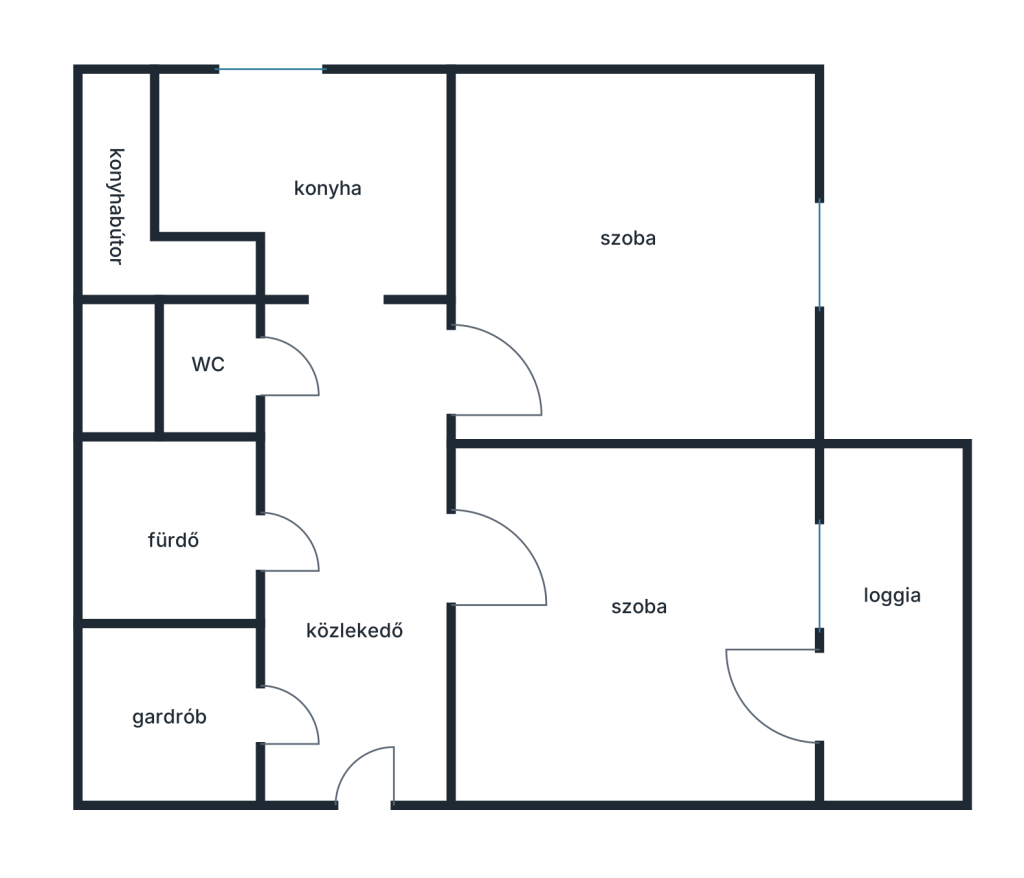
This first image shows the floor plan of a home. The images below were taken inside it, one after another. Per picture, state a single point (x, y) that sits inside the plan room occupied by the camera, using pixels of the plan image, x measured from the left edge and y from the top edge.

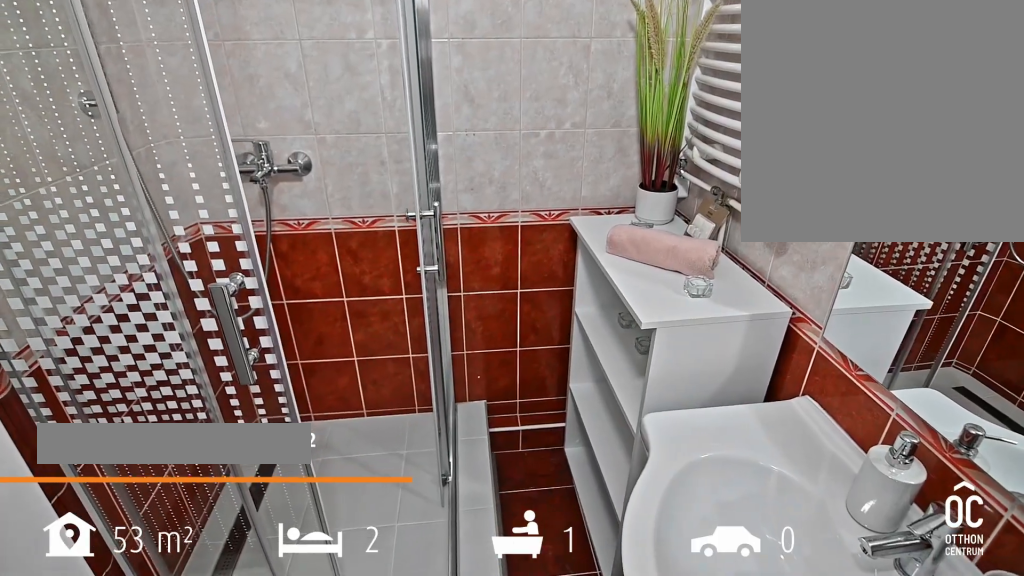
(171, 537)
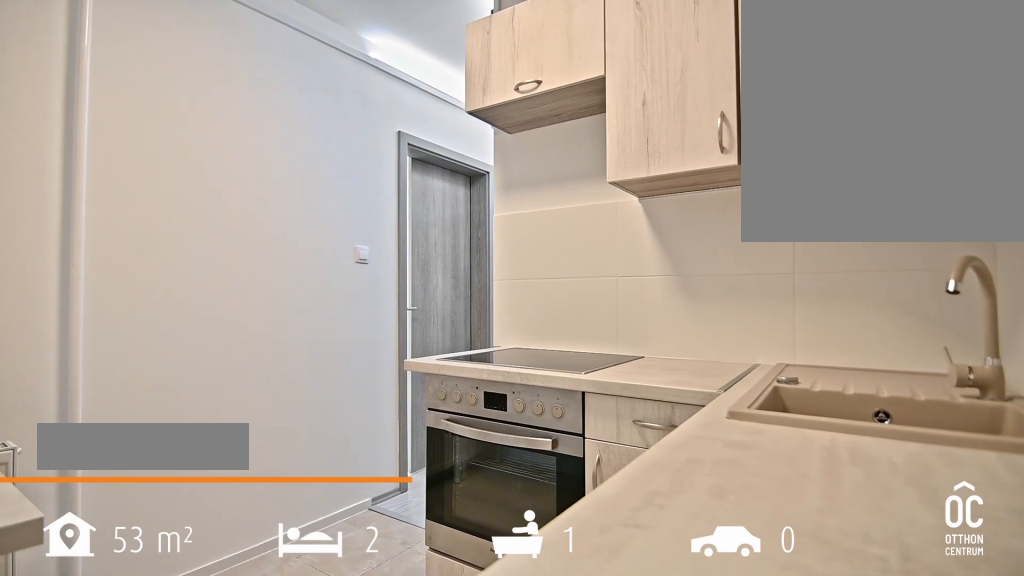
(272, 191)
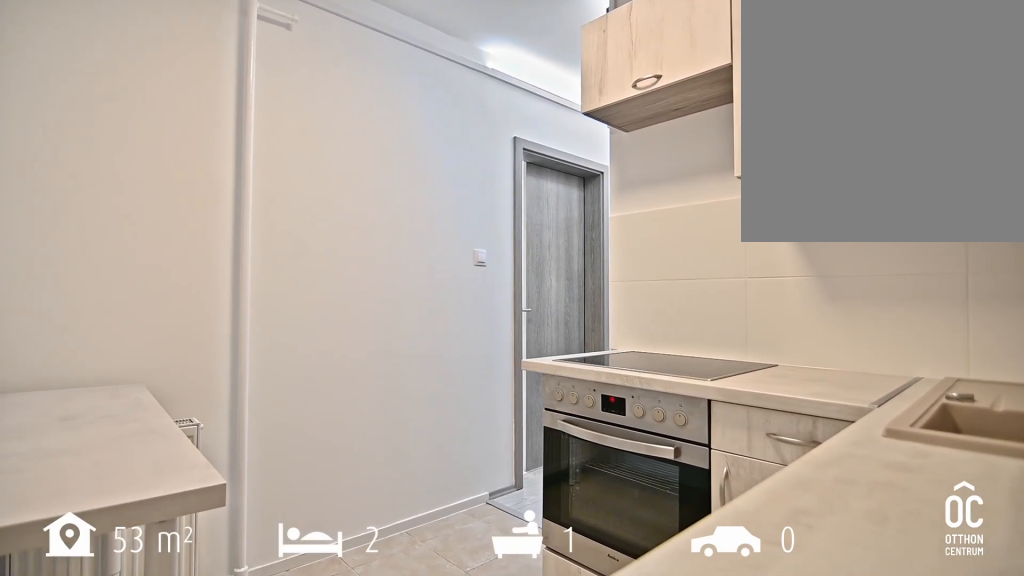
(272, 191)
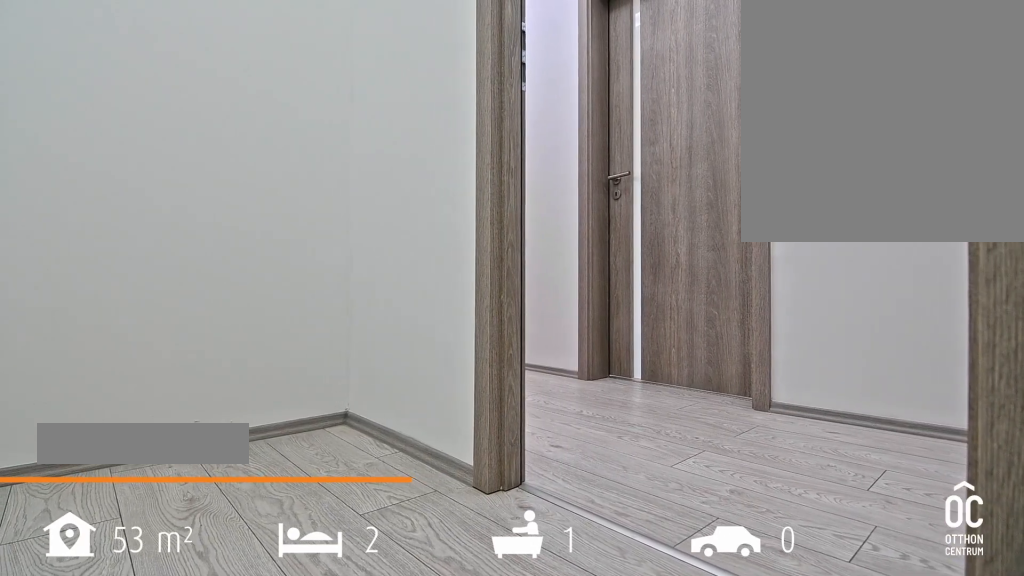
(170, 719)
